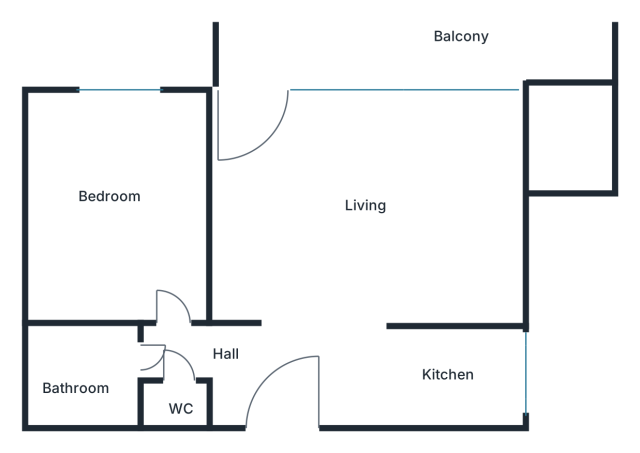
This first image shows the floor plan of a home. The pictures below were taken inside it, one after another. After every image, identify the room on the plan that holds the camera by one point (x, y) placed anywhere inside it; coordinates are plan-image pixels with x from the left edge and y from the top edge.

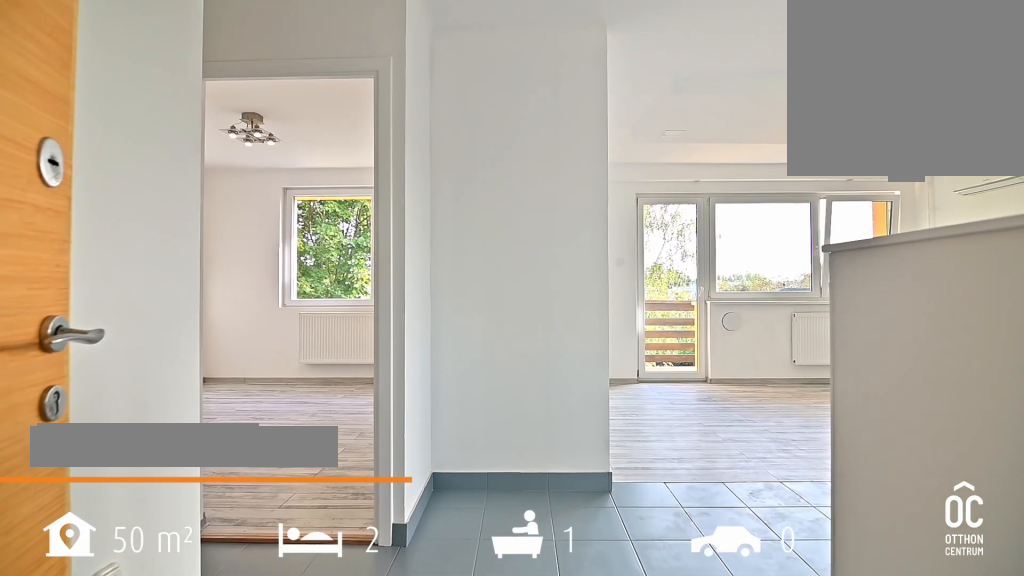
(293, 392)
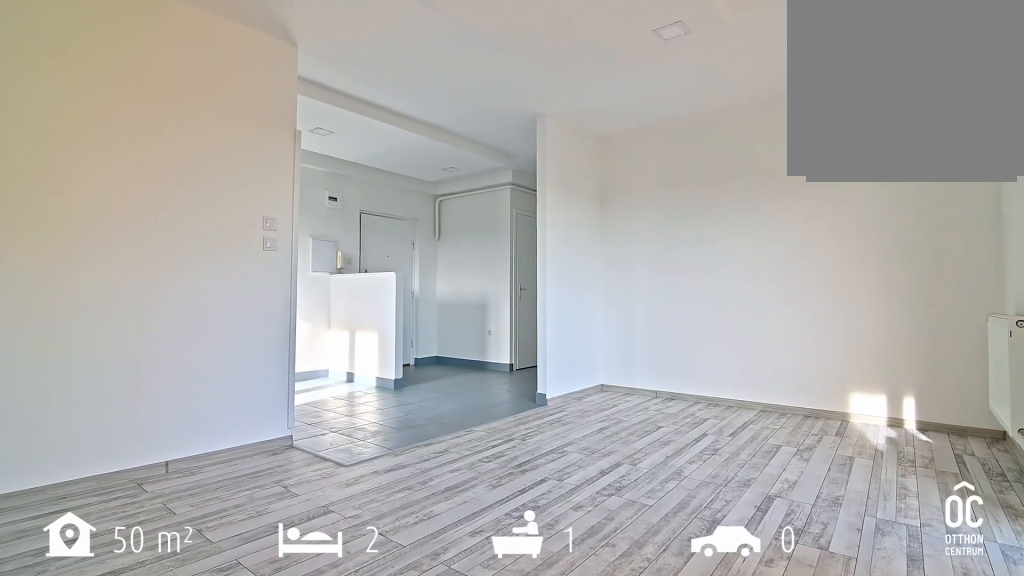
(366, 206)
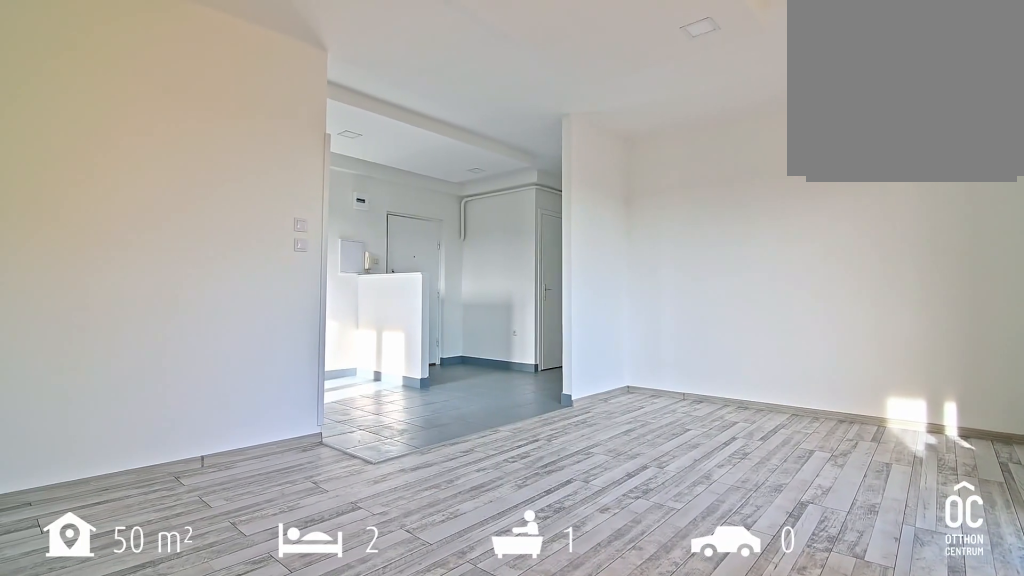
(366, 206)
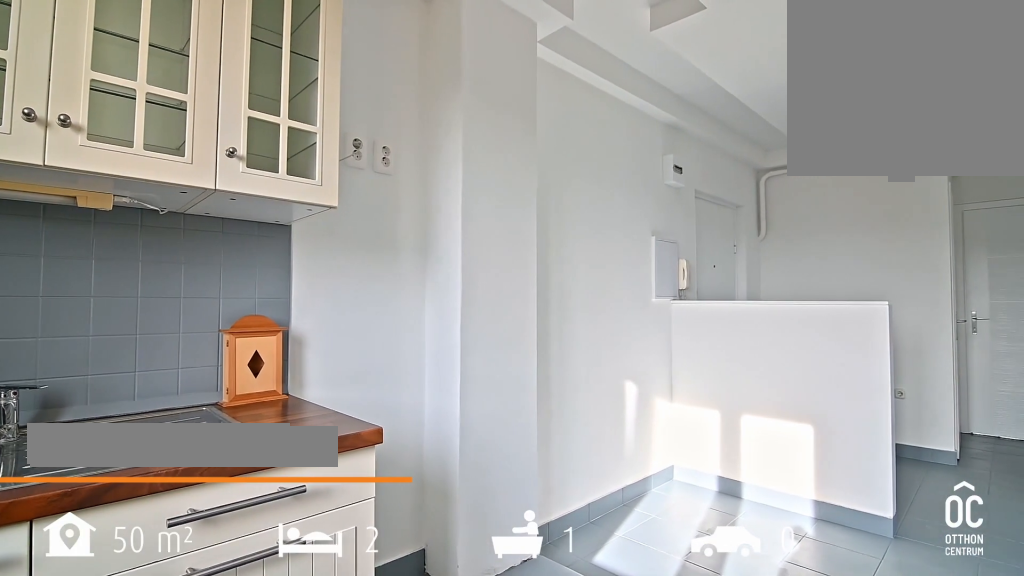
(464, 378)
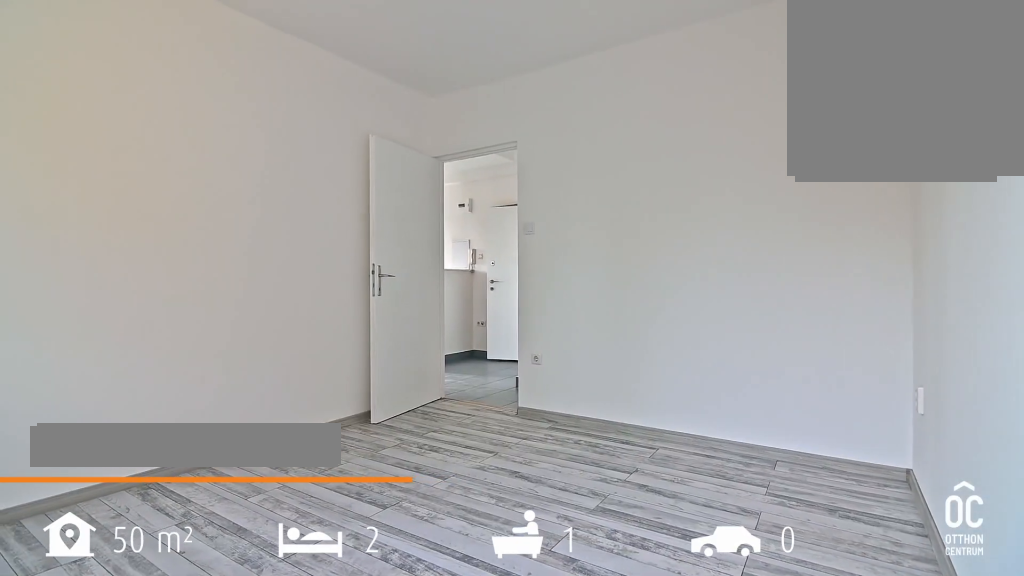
(112, 201)
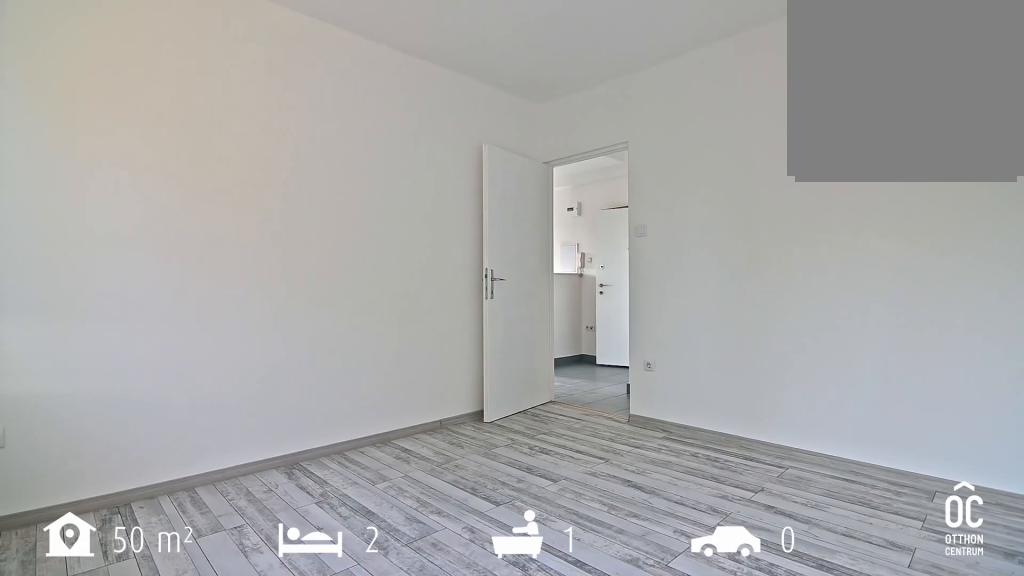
(112, 201)
